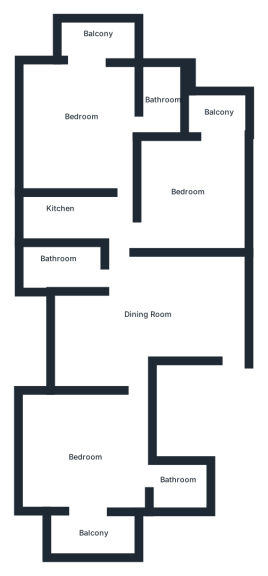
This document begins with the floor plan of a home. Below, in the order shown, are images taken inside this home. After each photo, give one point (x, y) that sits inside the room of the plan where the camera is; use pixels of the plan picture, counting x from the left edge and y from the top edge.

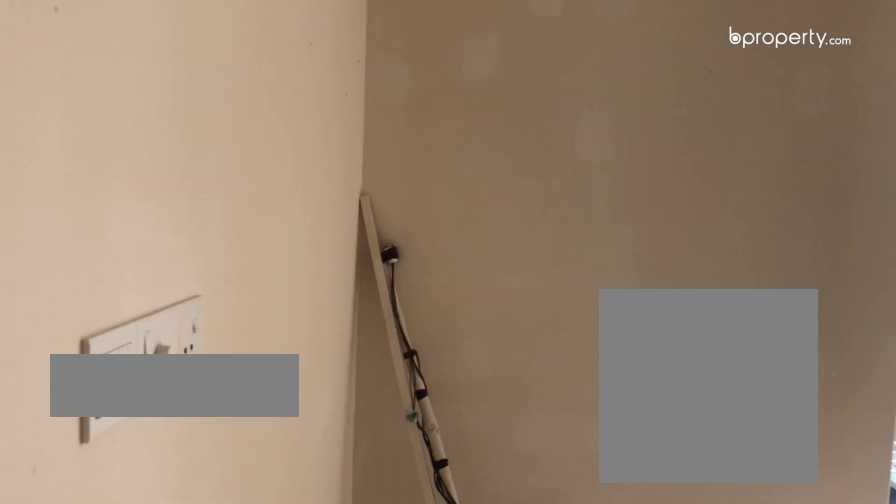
(188, 194)
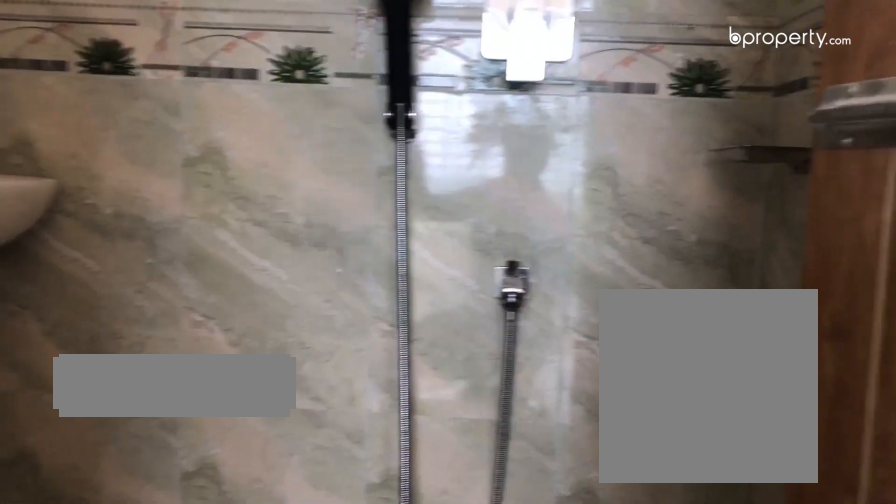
(159, 99)
